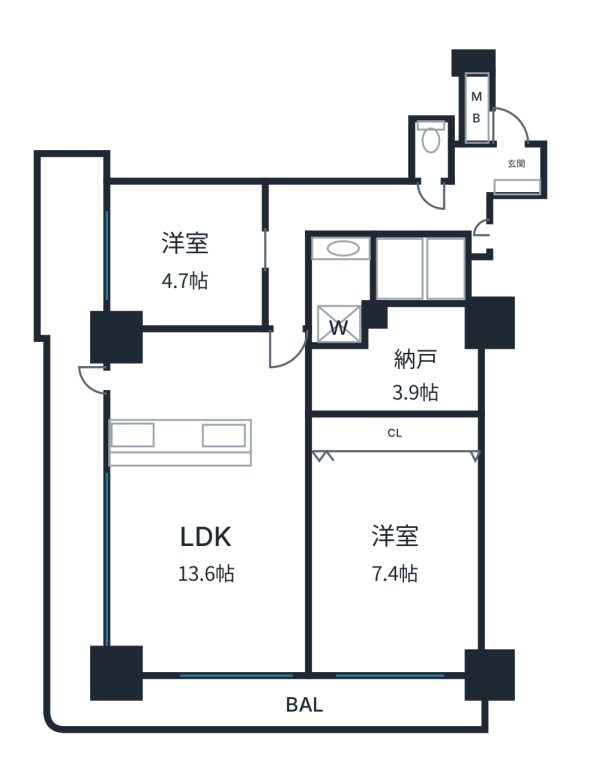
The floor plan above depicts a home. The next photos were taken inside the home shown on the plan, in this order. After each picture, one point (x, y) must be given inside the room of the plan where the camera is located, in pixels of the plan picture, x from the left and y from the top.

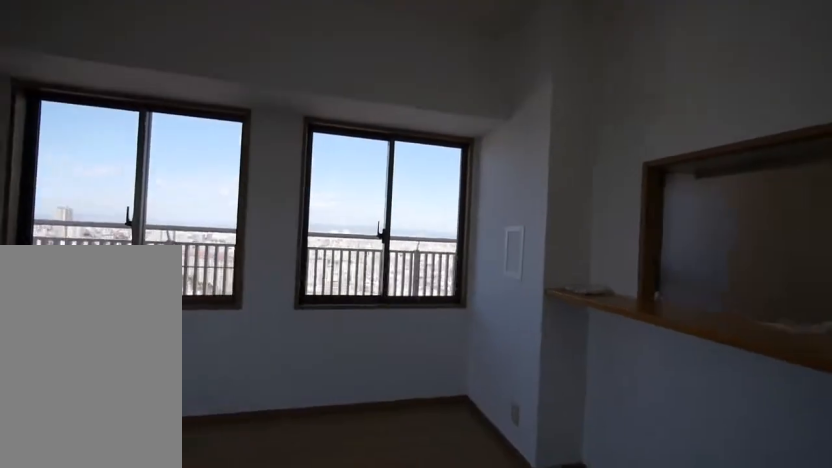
(208, 564)
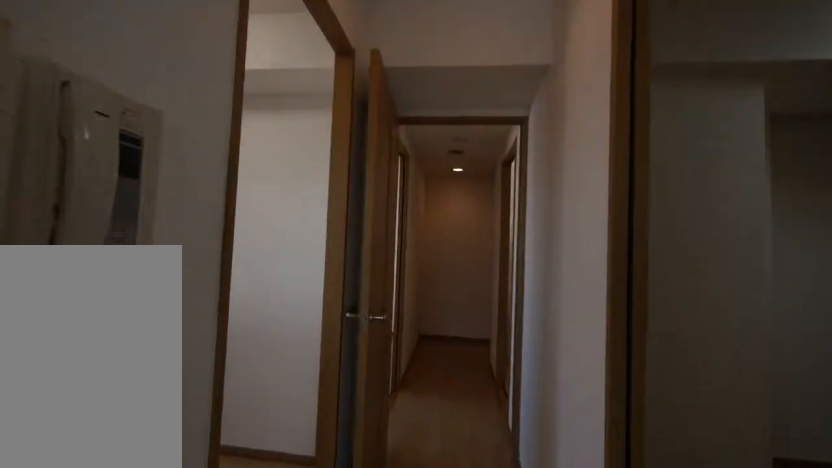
(208, 391)
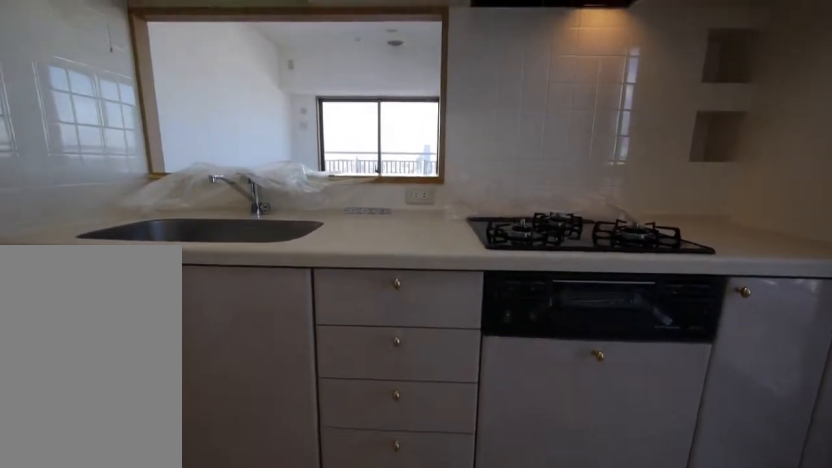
(208, 391)
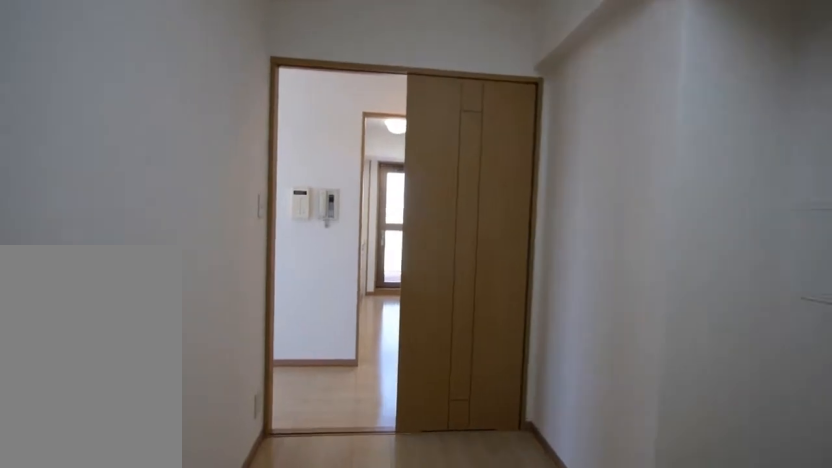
(377, 391)
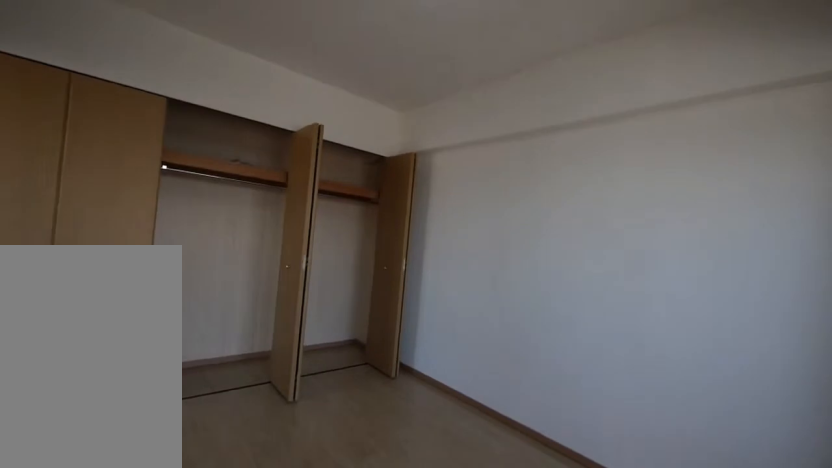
(378, 549)
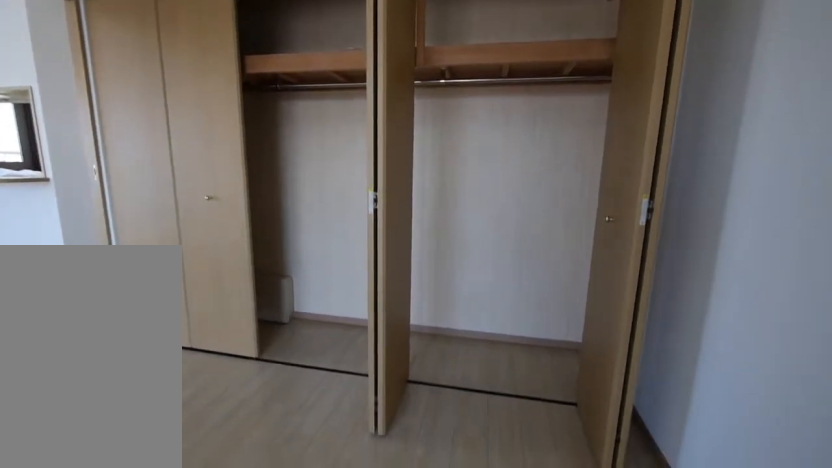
(378, 549)
